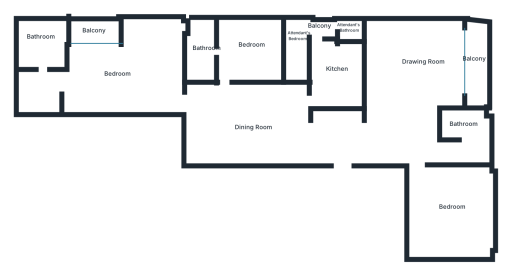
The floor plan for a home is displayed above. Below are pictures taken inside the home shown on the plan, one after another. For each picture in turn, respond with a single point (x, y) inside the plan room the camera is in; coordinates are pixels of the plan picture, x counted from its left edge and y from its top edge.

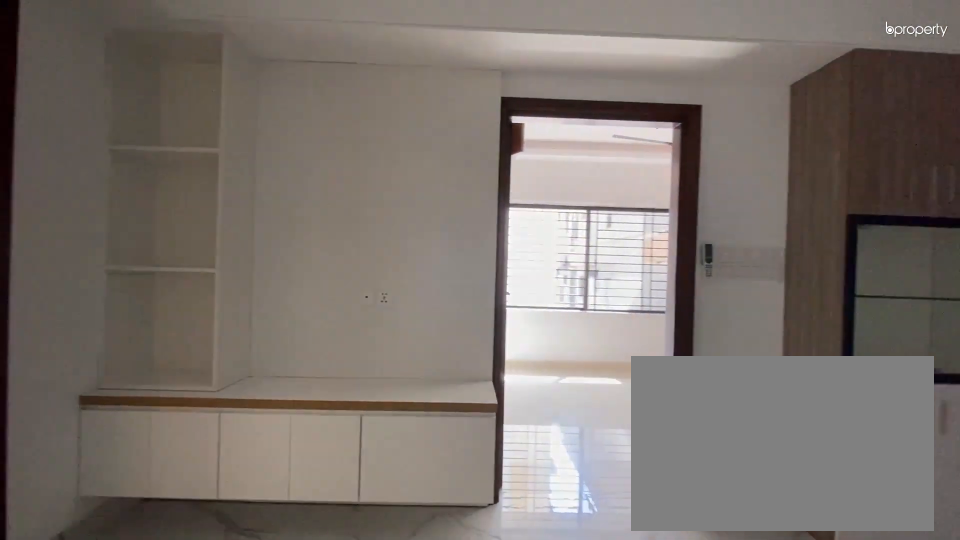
(246, 131)
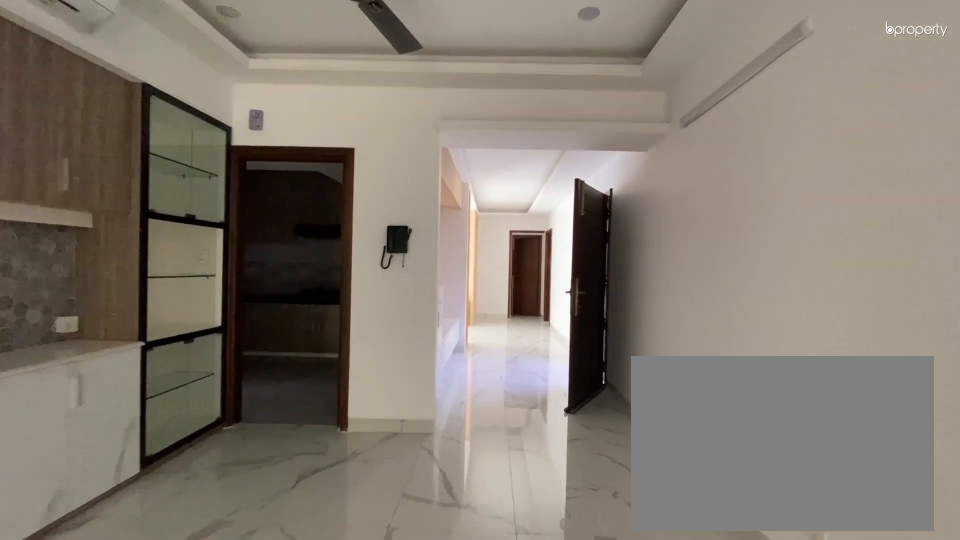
(326, 132)
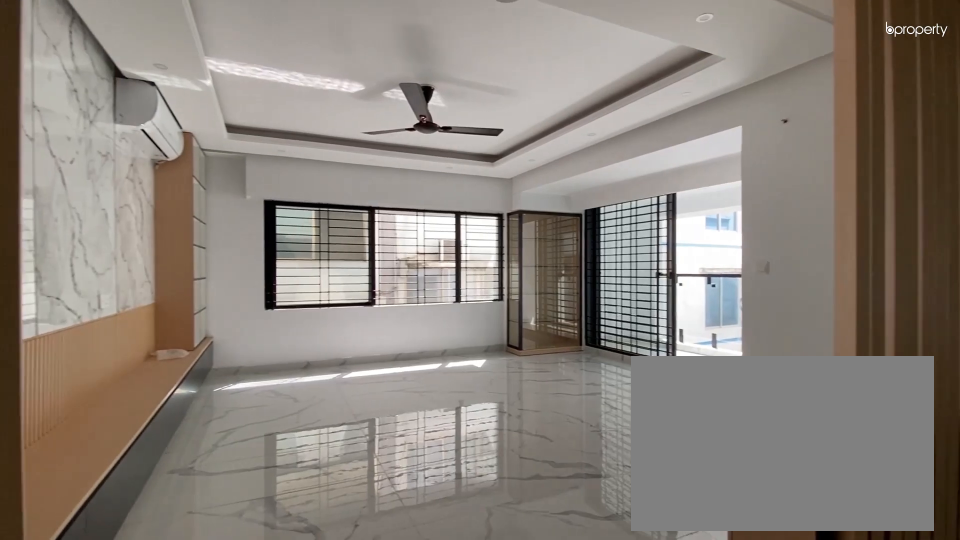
(423, 62)
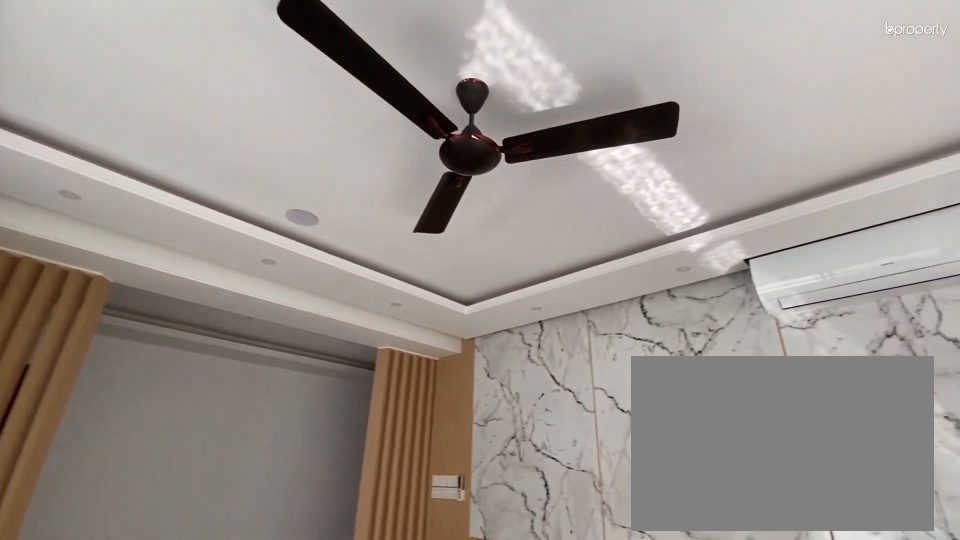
(423, 62)
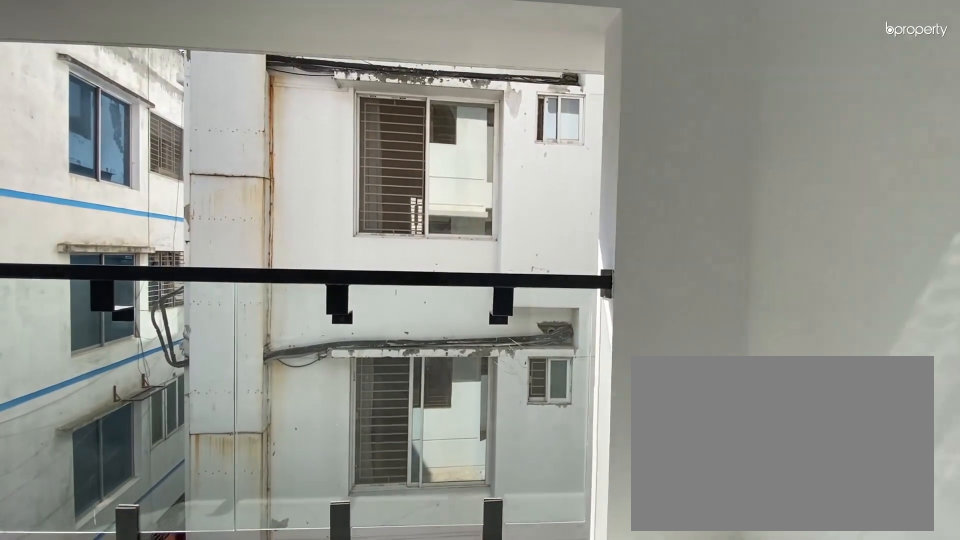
(473, 61)
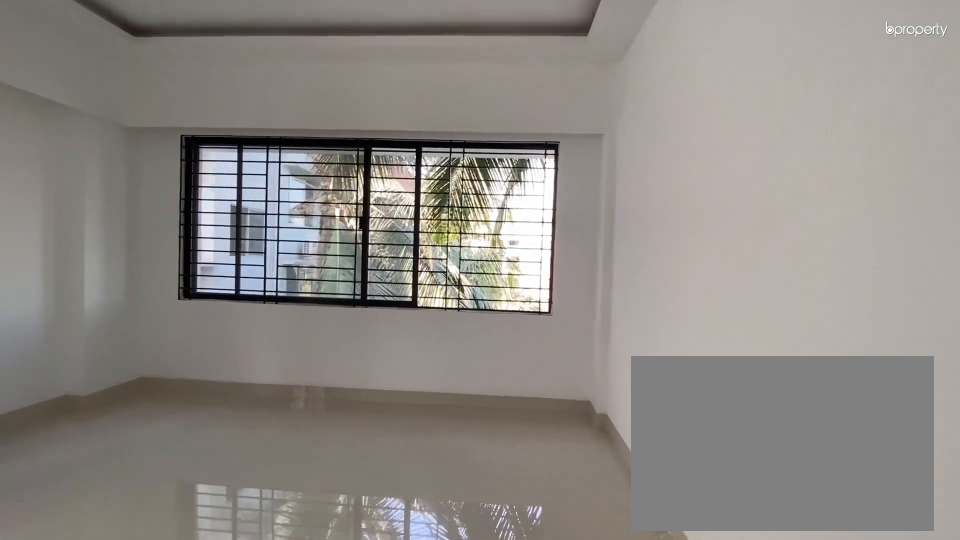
(448, 206)
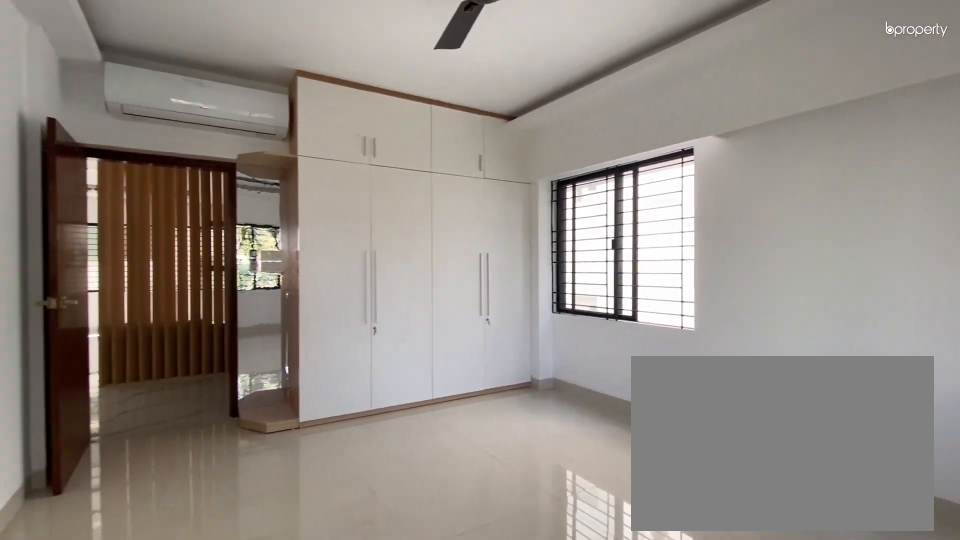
(448, 206)
